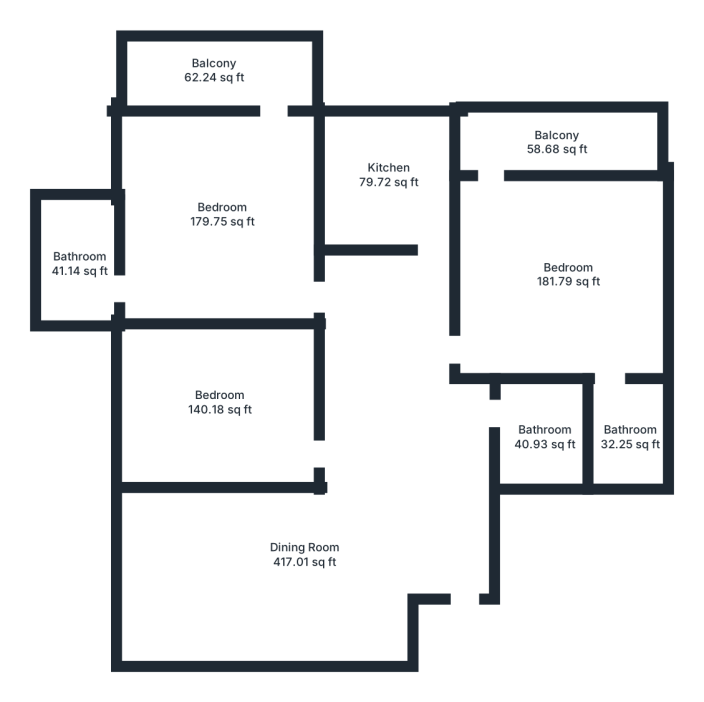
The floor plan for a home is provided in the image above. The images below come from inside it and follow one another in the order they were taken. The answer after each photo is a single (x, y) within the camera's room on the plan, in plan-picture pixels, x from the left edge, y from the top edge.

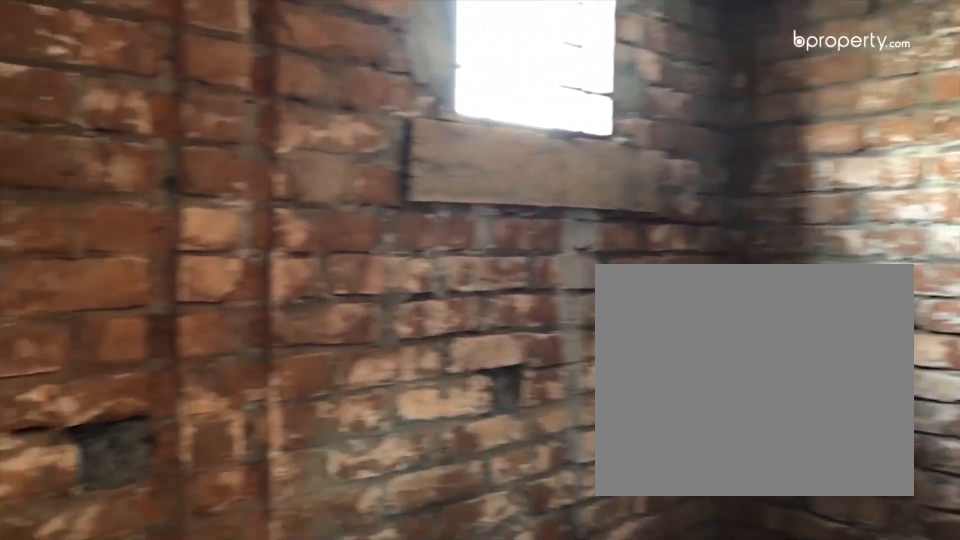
(84, 271)
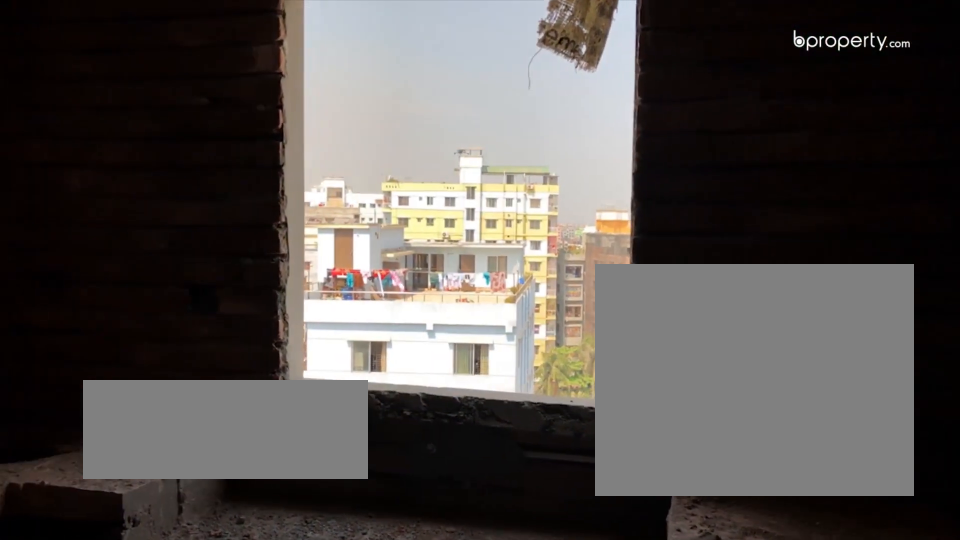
(396, 181)
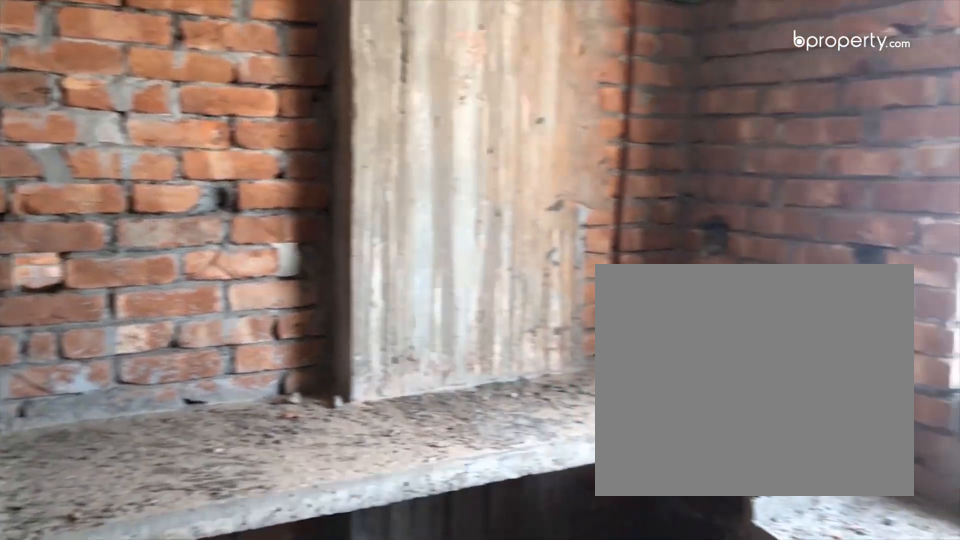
(396, 181)
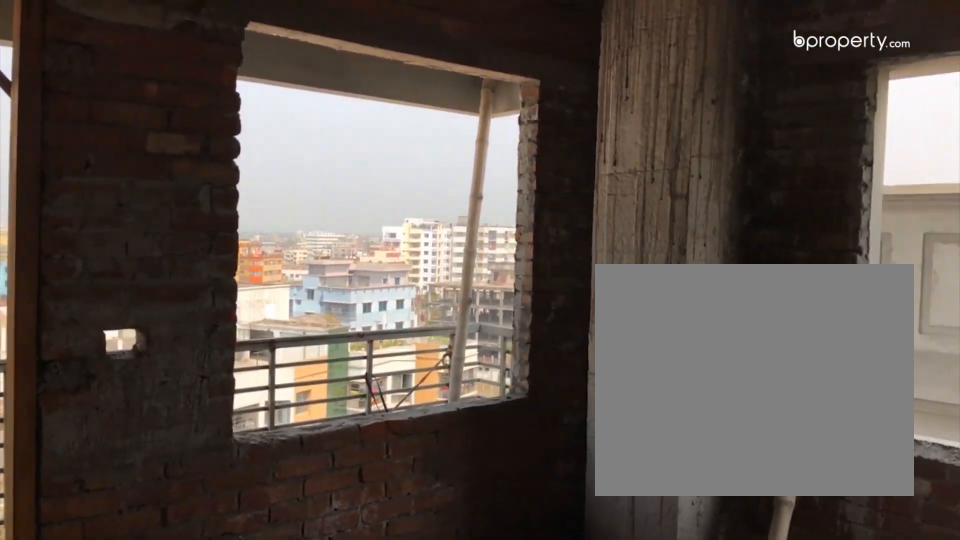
(571, 281)
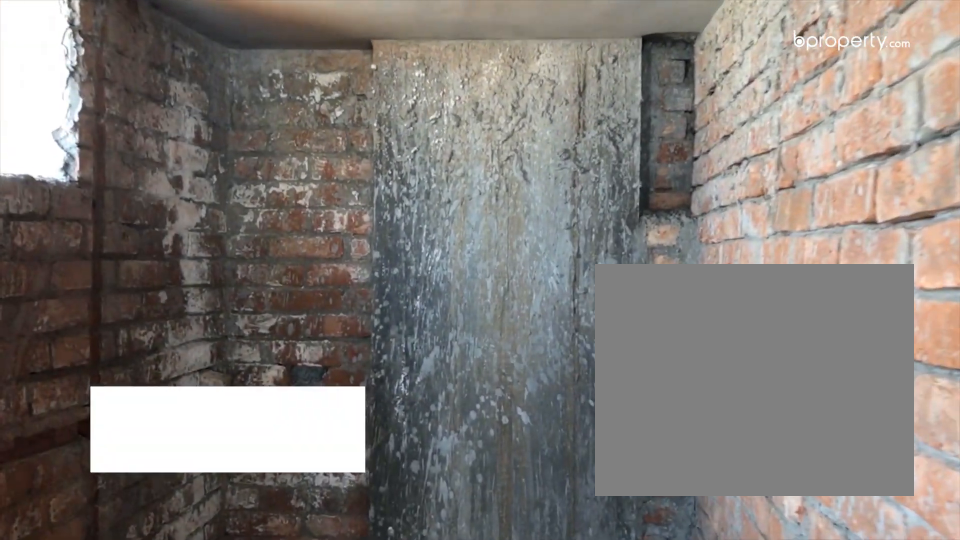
(626, 435)
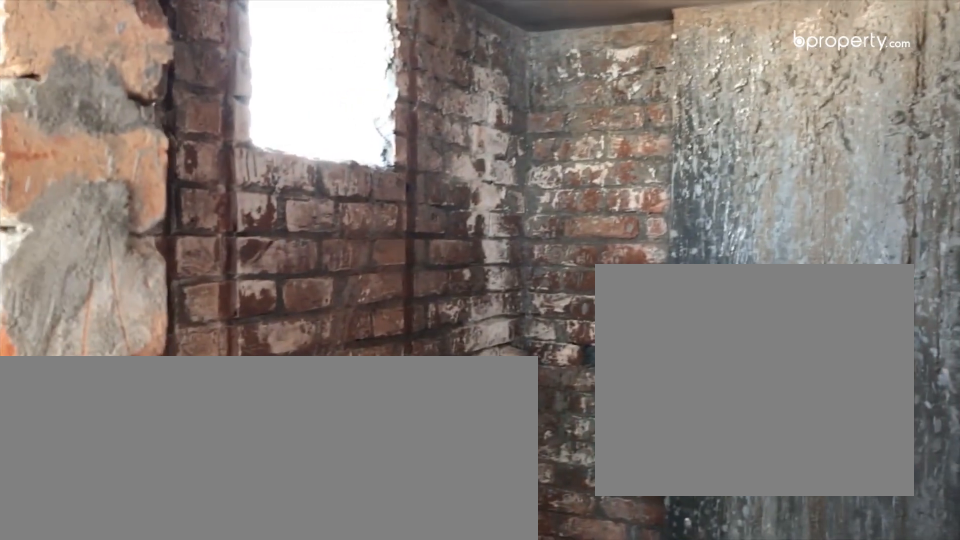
(626, 435)
